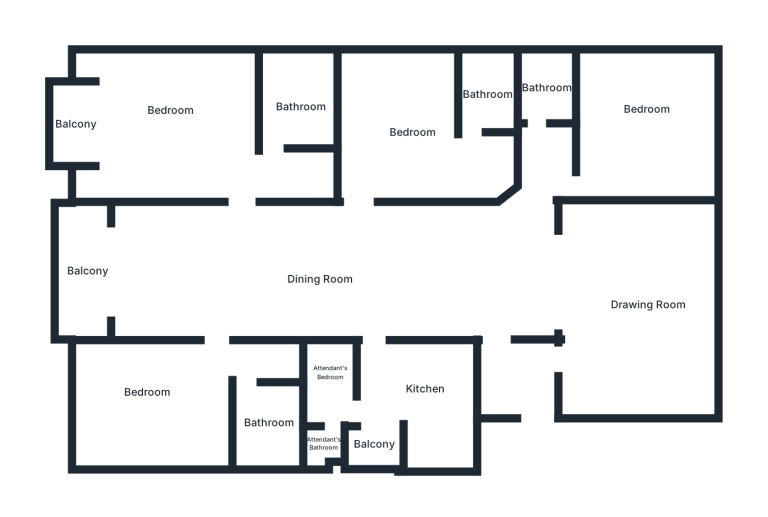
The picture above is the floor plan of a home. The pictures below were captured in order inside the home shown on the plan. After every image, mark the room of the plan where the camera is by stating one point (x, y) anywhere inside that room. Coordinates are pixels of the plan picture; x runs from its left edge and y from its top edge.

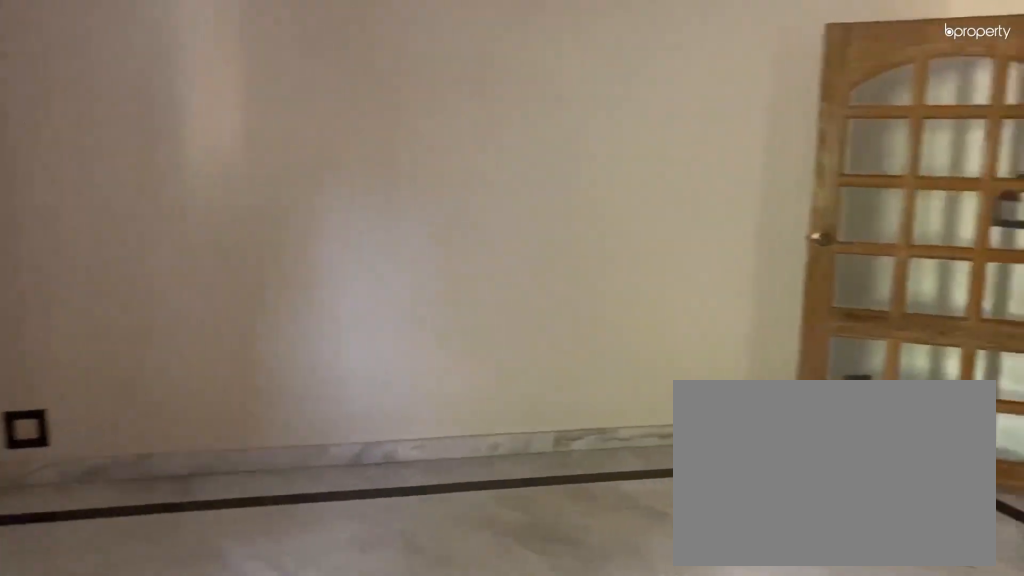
(635, 276)
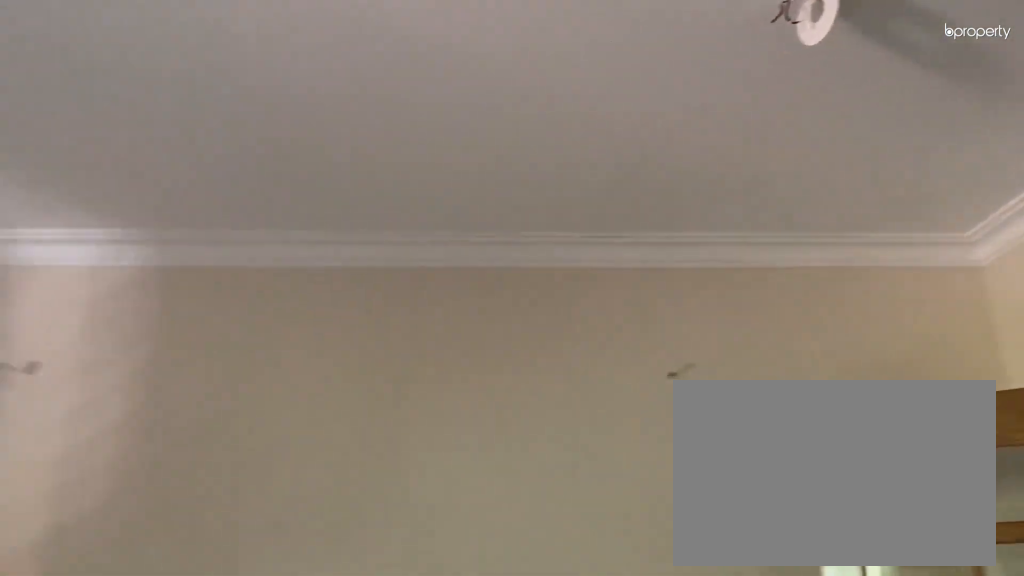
(635, 276)
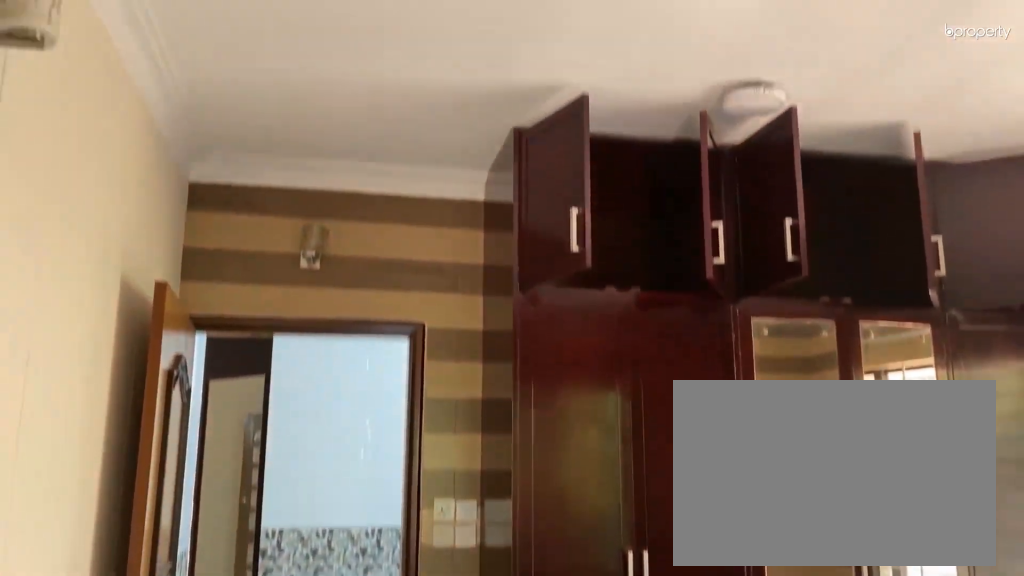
(645, 113)
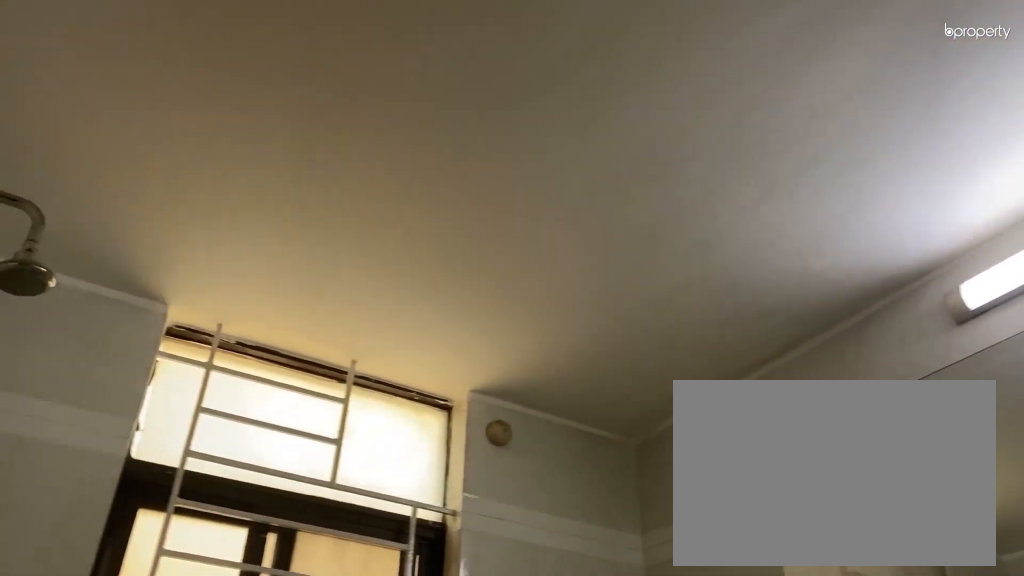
(543, 81)
